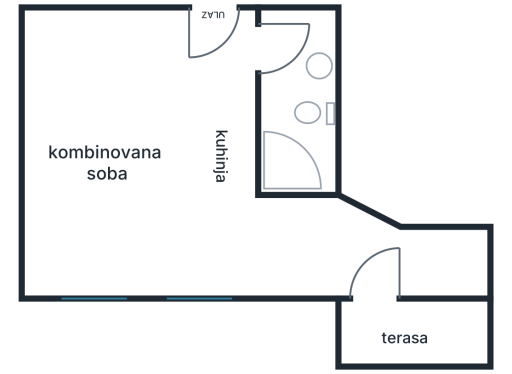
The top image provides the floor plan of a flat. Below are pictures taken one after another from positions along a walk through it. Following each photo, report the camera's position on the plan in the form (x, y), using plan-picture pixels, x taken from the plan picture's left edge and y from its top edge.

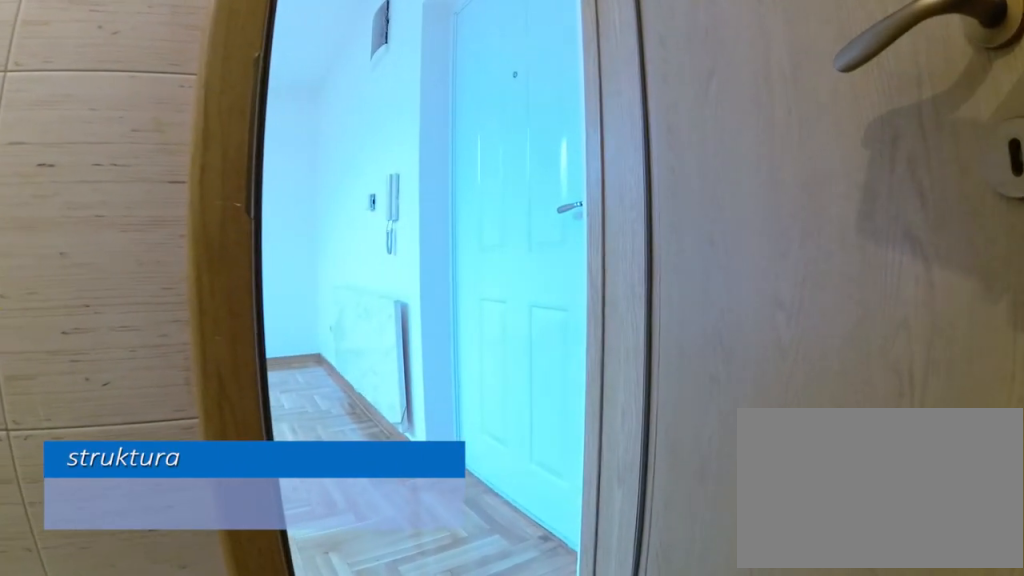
(310, 73)
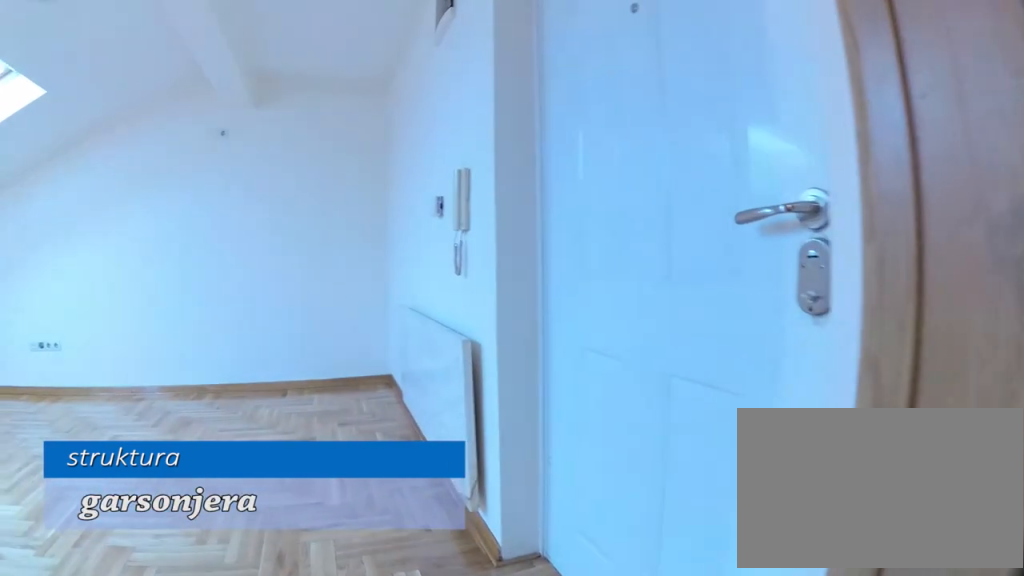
(293, 53)
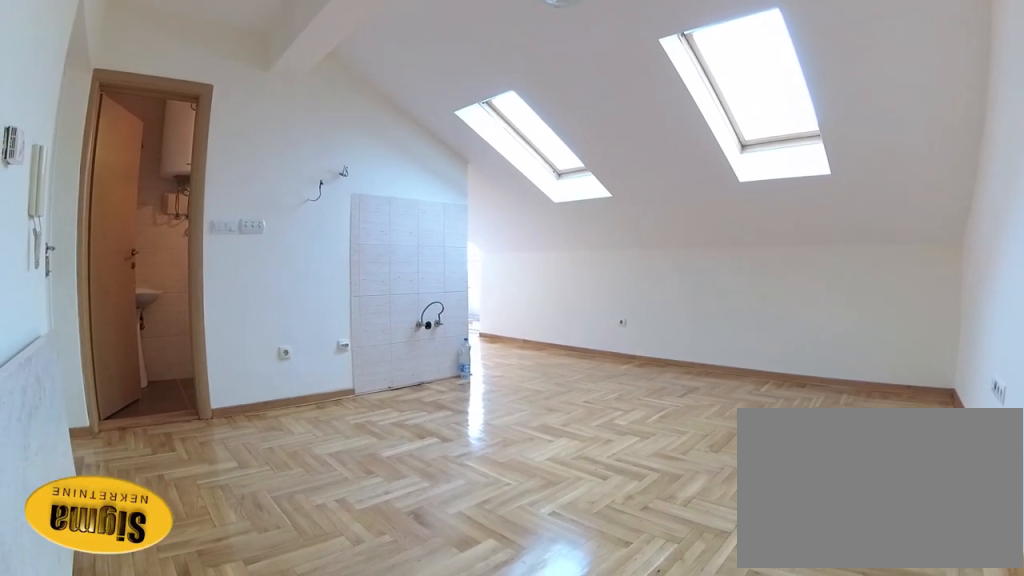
(68, 41)
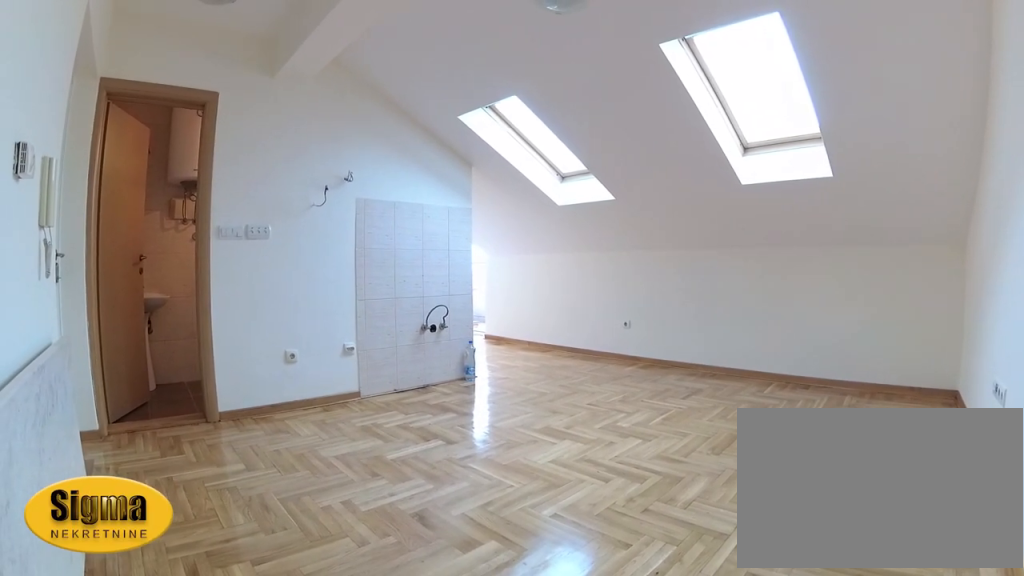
(68, 41)
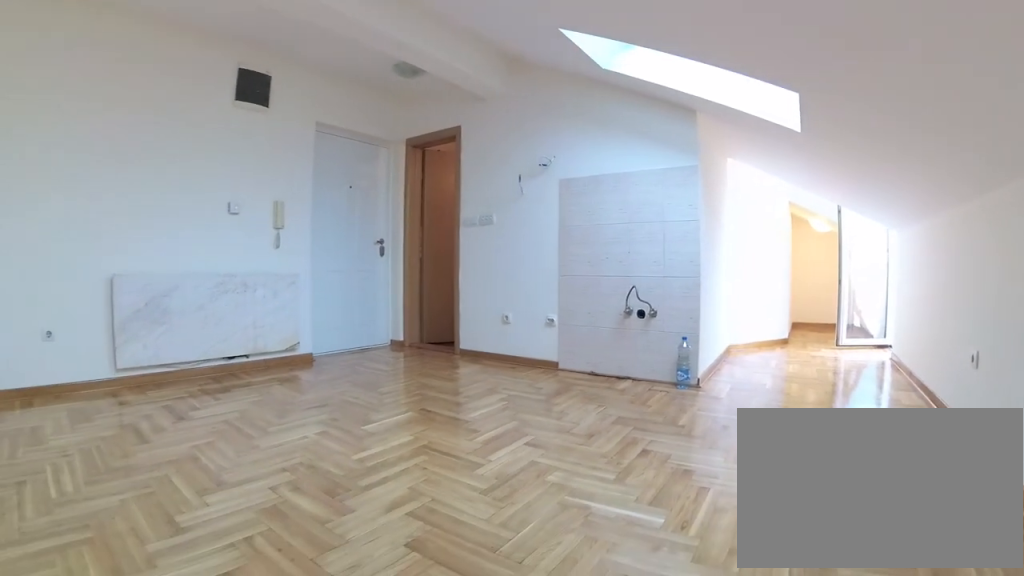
(58, 229)
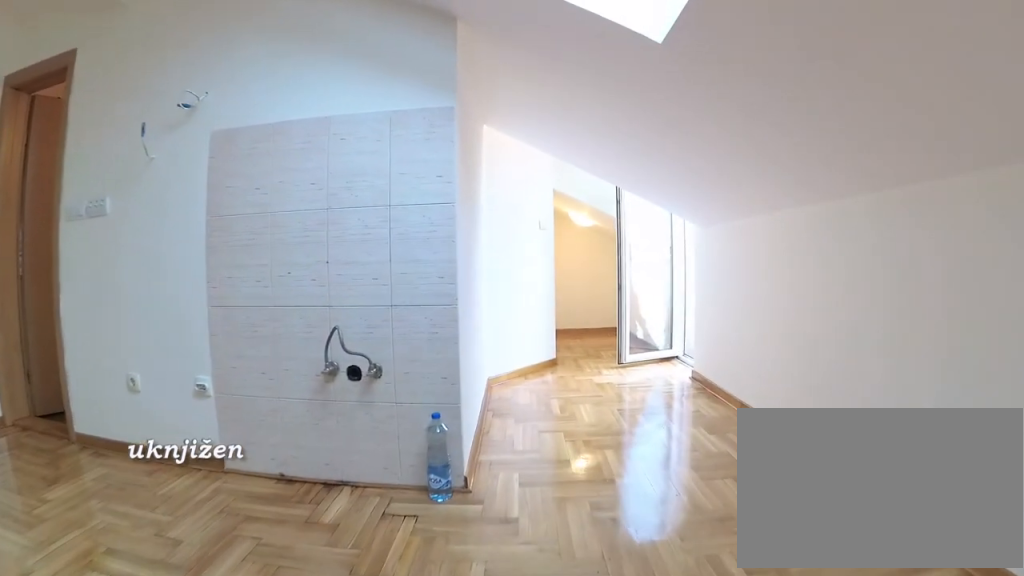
(125, 237)
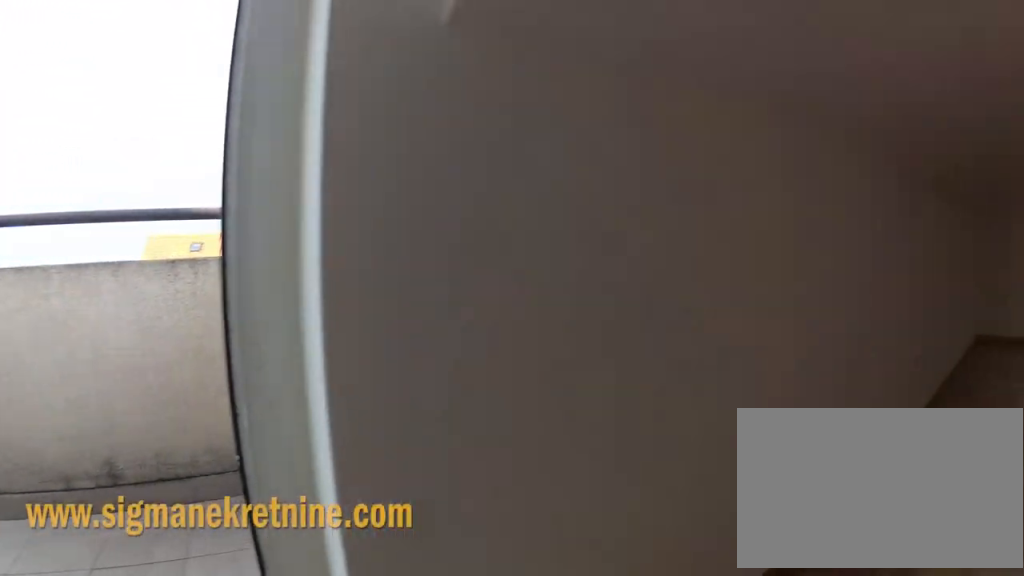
(385, 251)
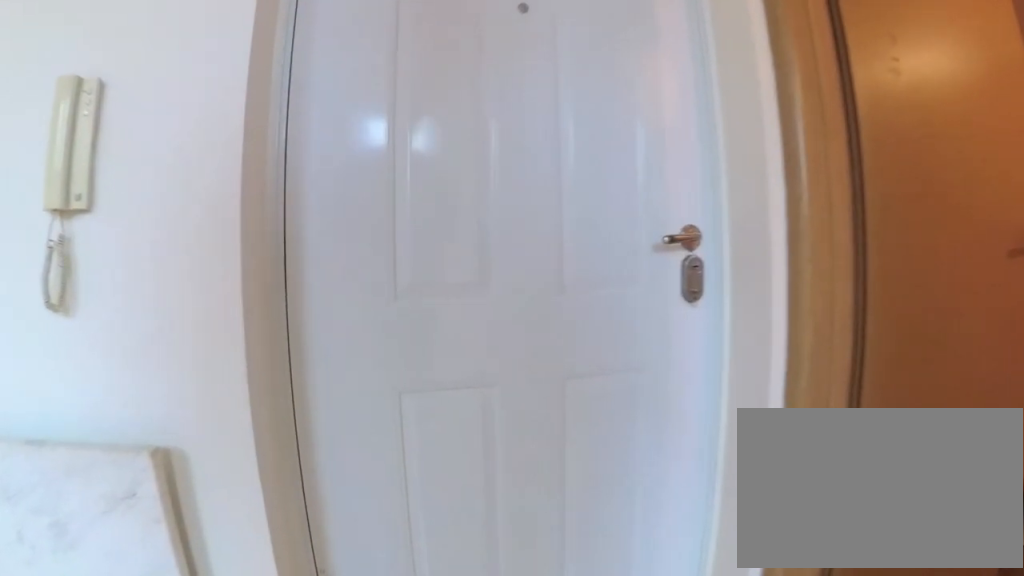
(230, 90)
